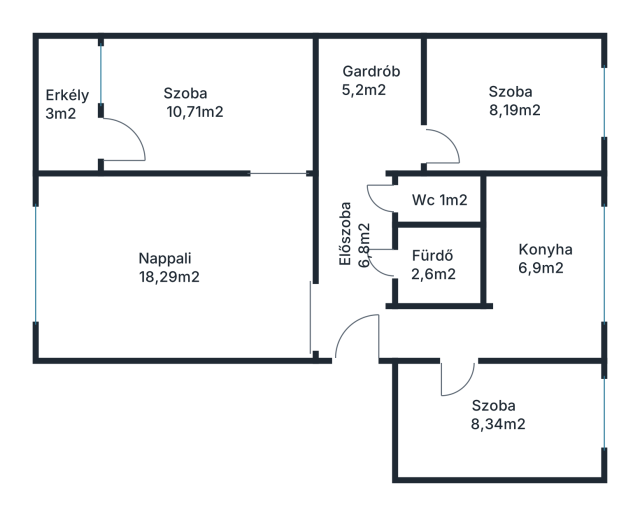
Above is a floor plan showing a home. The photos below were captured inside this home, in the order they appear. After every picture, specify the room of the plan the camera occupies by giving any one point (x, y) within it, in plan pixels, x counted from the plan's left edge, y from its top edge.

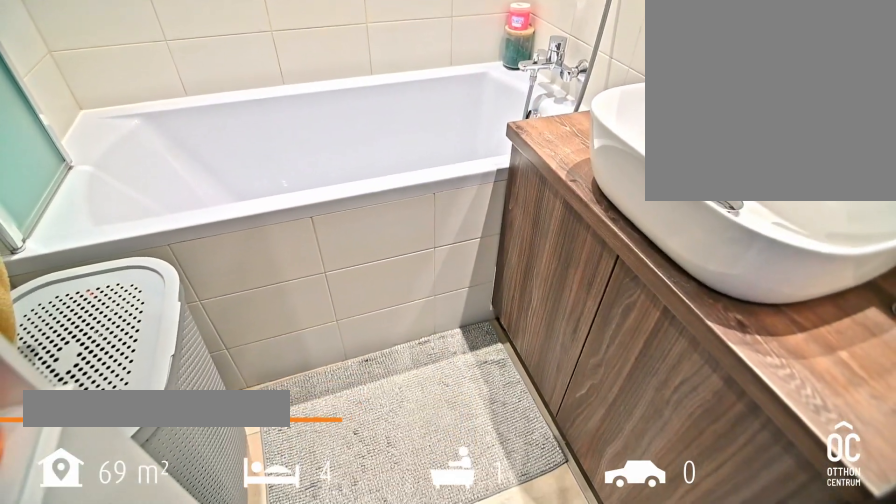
(438, 263)
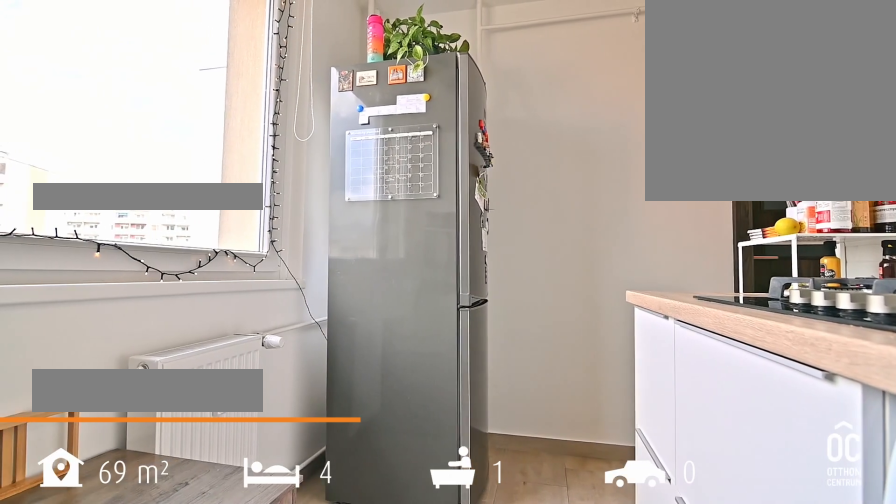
(541, 260)
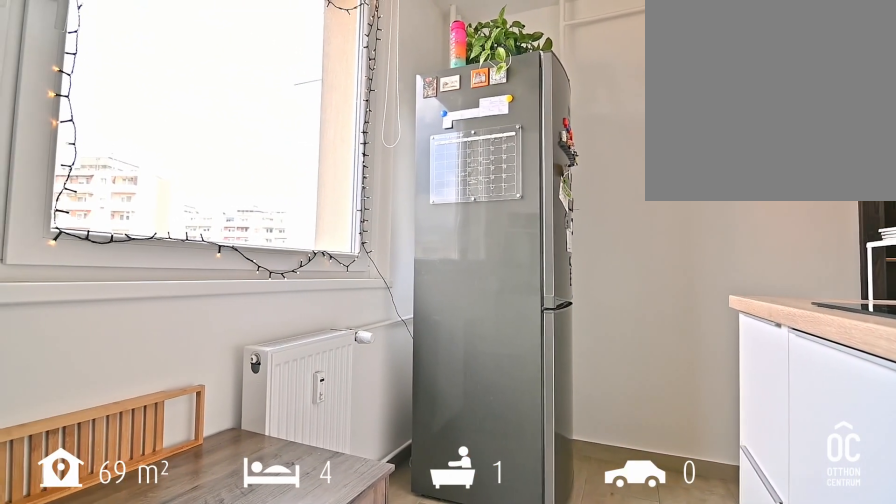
(541, 260)
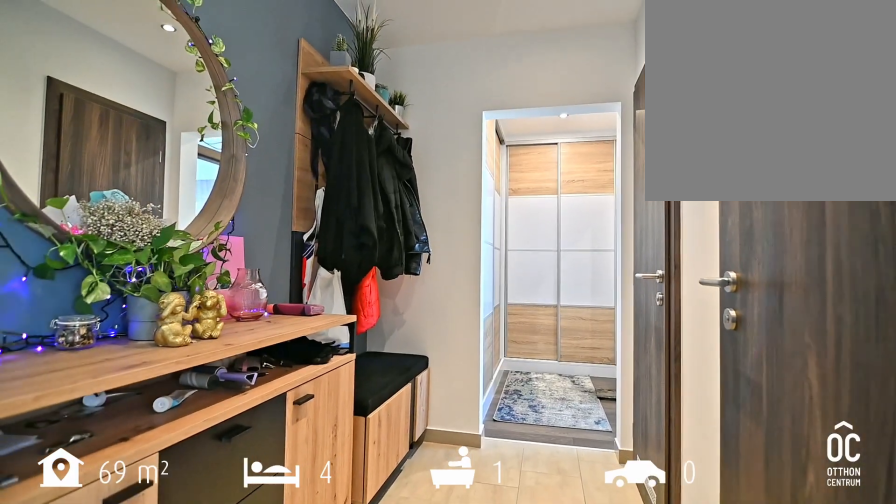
(351, 273)
